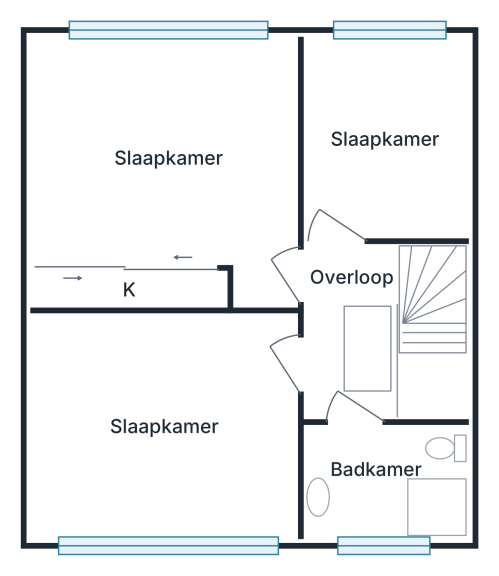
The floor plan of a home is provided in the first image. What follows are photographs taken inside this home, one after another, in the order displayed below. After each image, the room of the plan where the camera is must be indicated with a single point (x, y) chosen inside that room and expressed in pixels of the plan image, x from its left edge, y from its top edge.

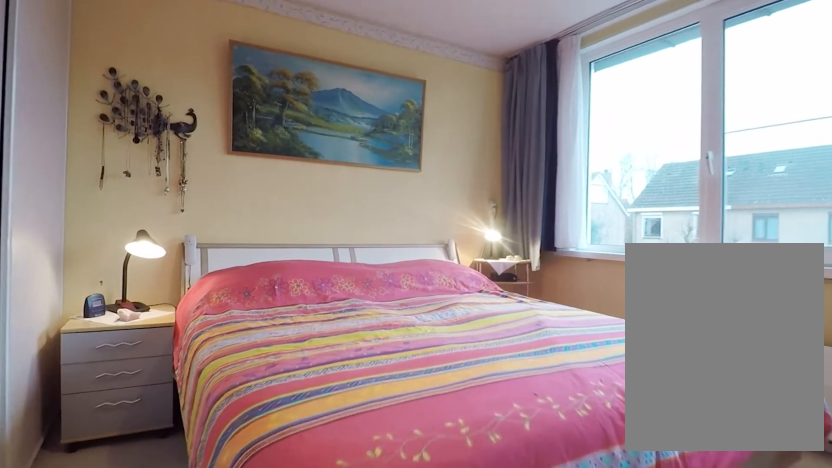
(162, 164)
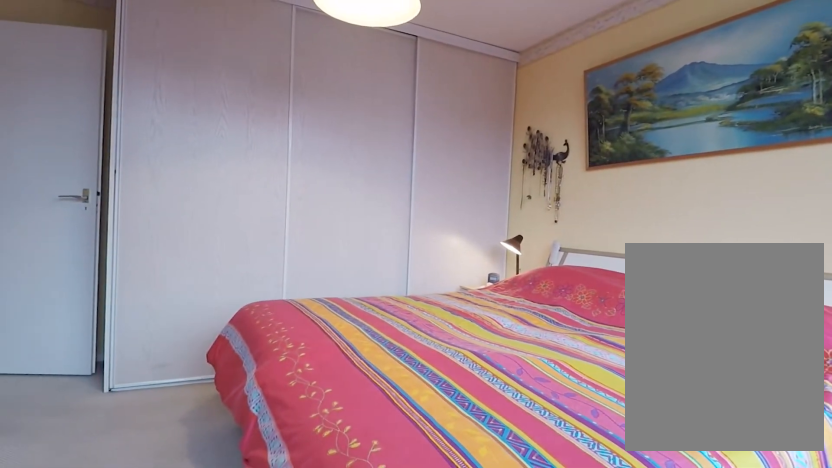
(162, 164)
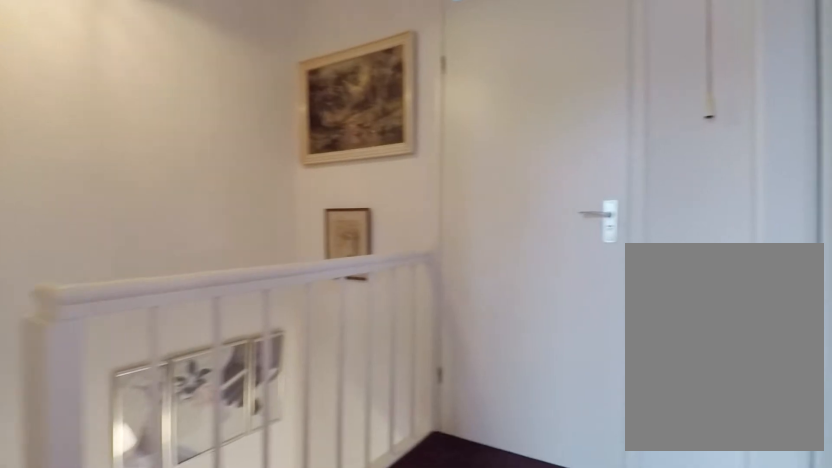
(346, 325)
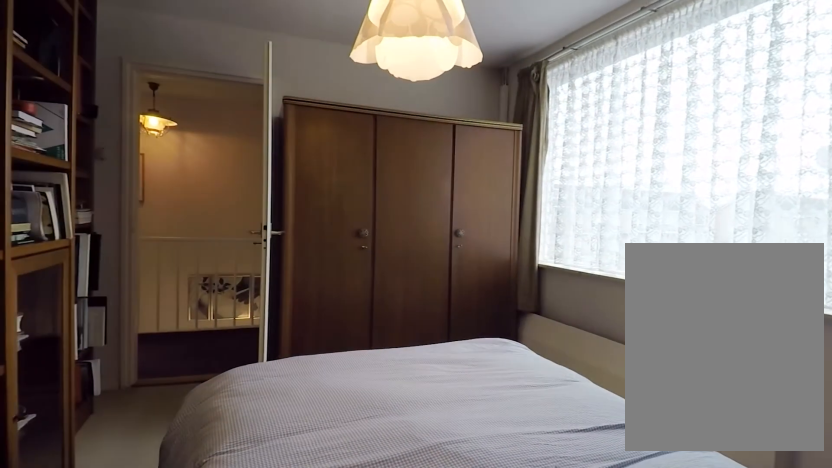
(165, 424)
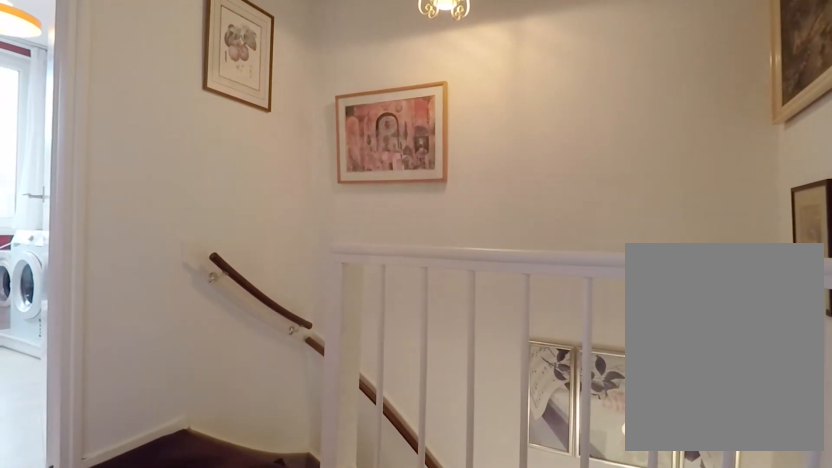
(346, 325)
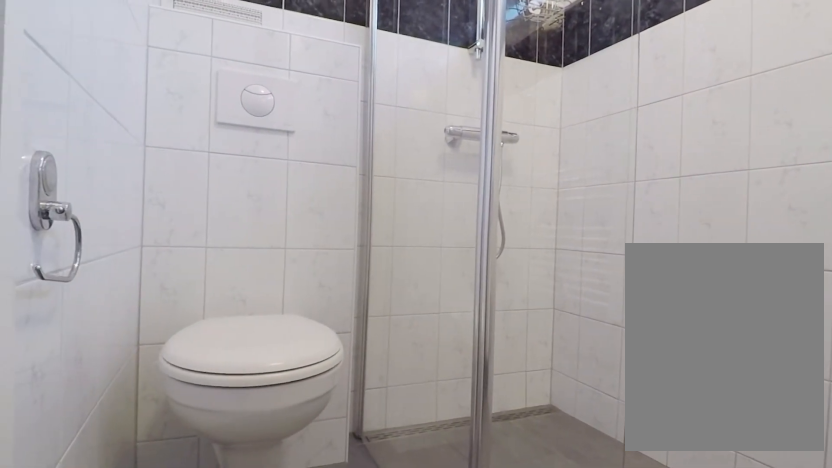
(384, 481)
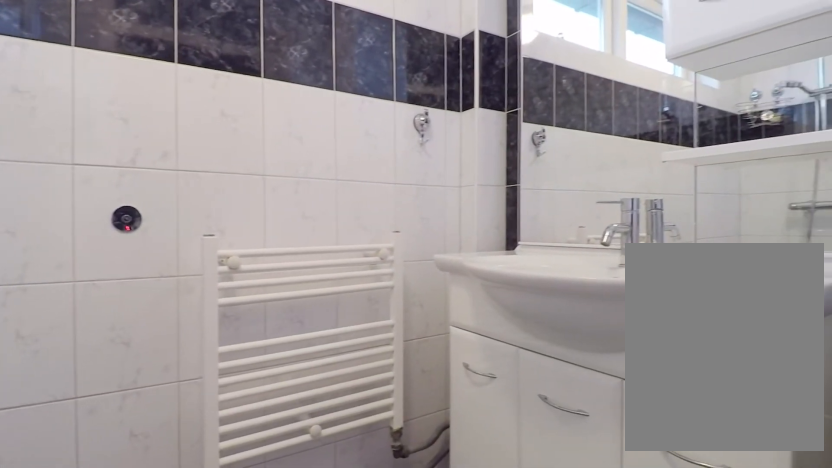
(384, 481)
